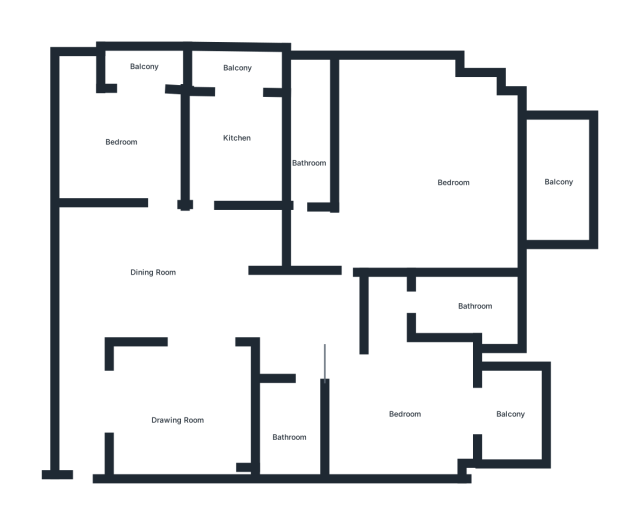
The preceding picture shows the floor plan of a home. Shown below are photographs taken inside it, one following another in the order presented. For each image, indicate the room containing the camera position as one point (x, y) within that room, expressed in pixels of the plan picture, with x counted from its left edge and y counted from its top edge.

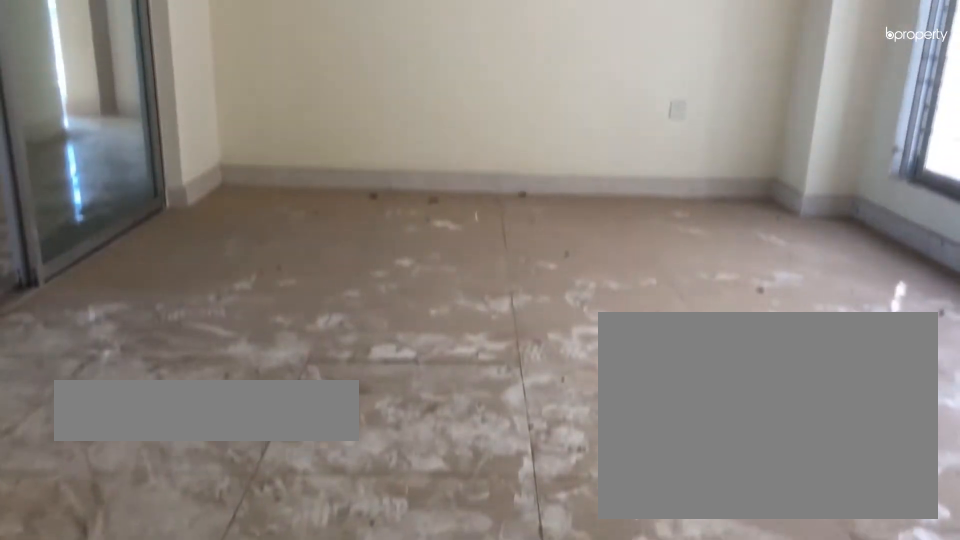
(182, 402)
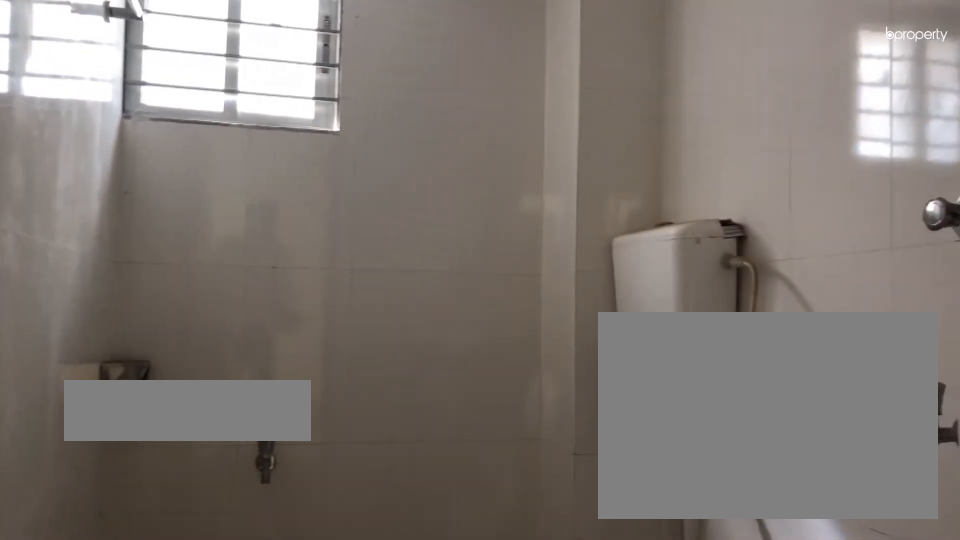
(290, 427)
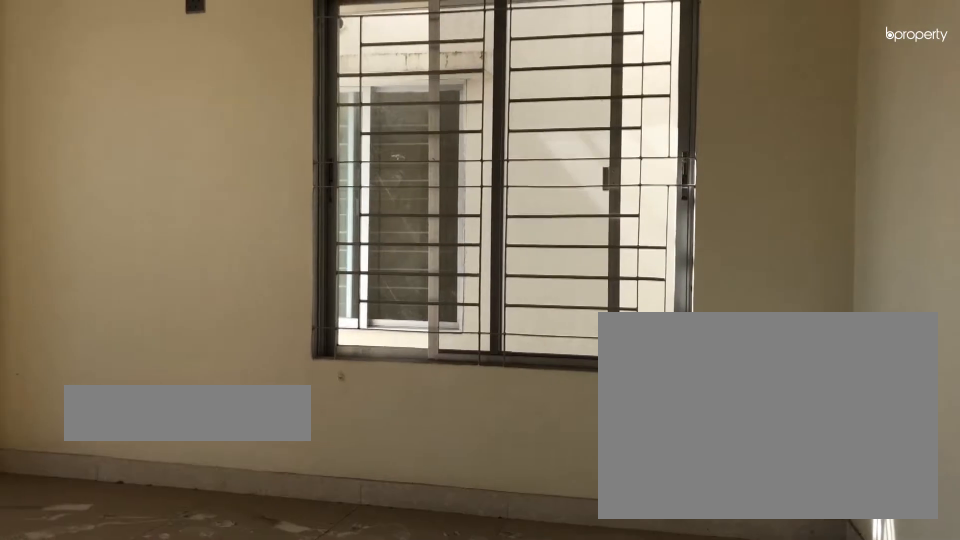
(409, 396)
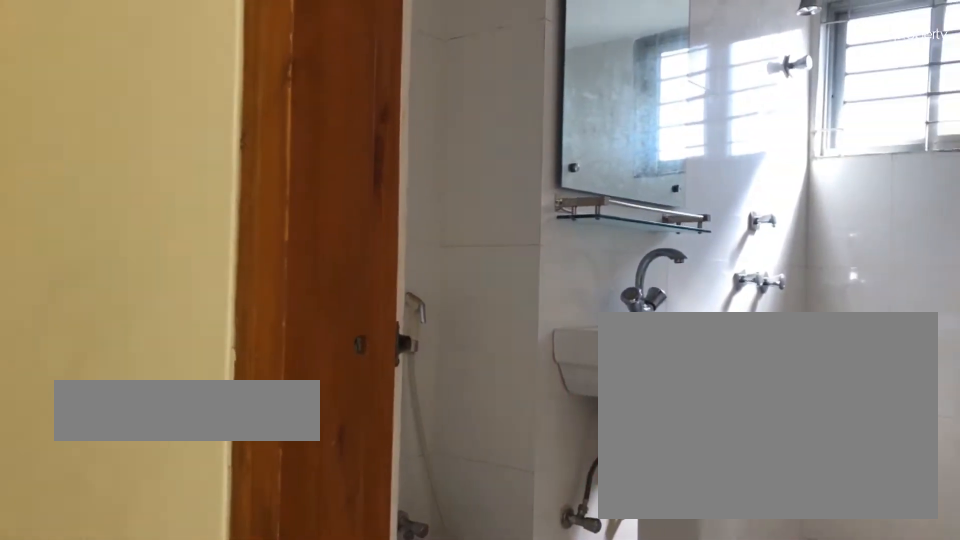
(426, 308)
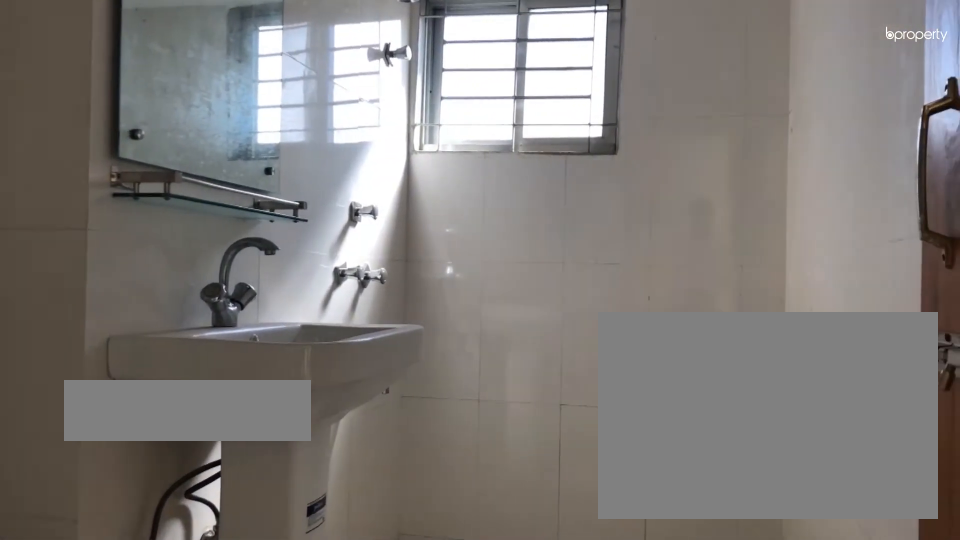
(473, 311)
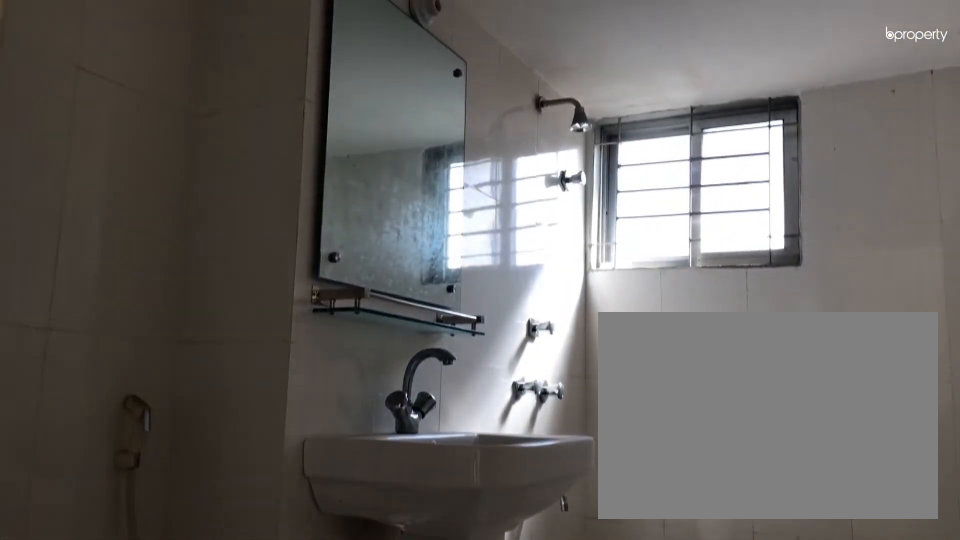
(473, 311)
